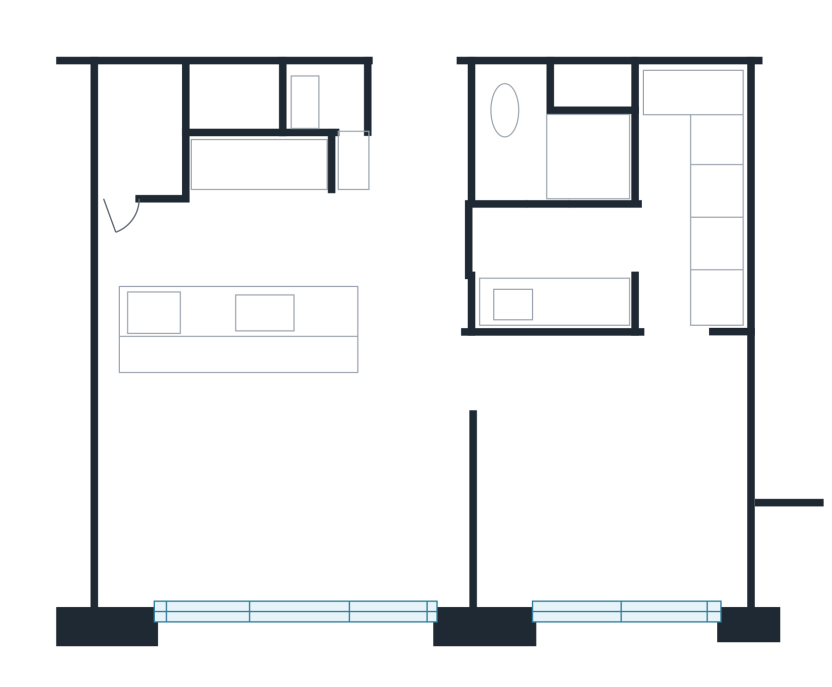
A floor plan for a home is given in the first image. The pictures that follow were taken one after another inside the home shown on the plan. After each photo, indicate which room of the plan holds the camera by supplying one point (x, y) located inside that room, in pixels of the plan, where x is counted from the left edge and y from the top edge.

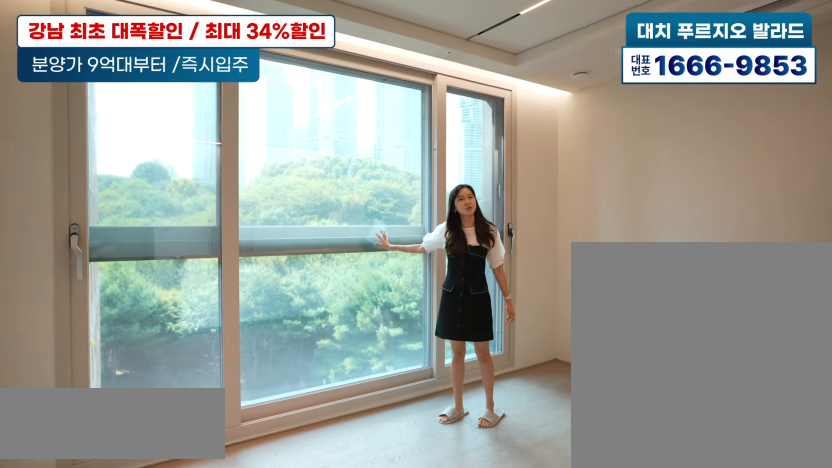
(272, 491)
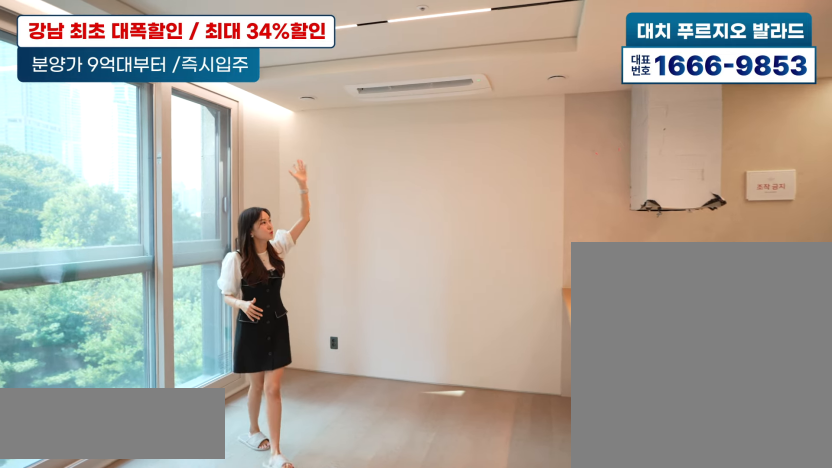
(273, 492)
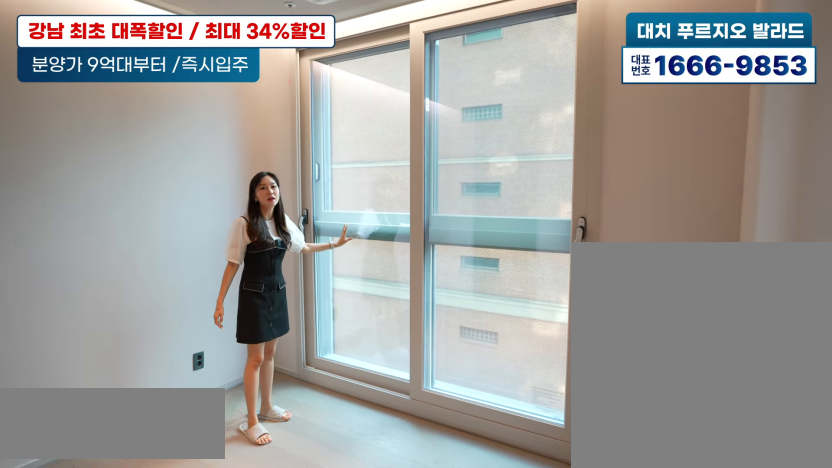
(617, 486)
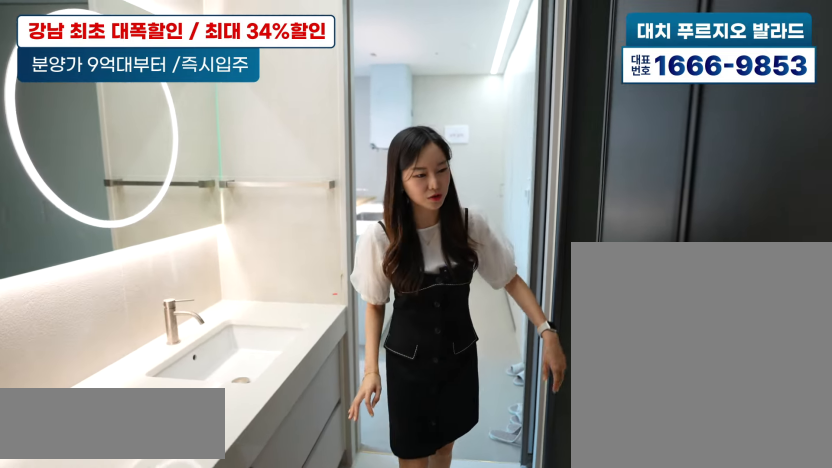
(629, 213)
